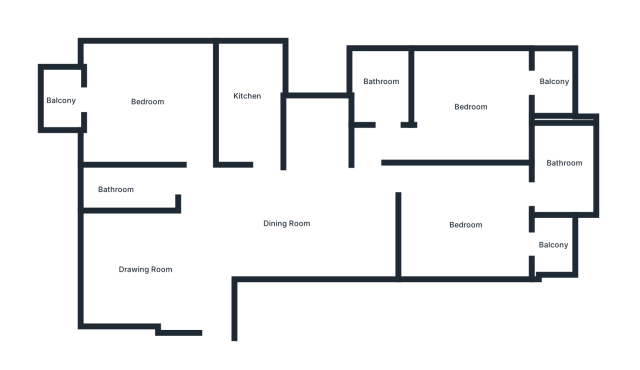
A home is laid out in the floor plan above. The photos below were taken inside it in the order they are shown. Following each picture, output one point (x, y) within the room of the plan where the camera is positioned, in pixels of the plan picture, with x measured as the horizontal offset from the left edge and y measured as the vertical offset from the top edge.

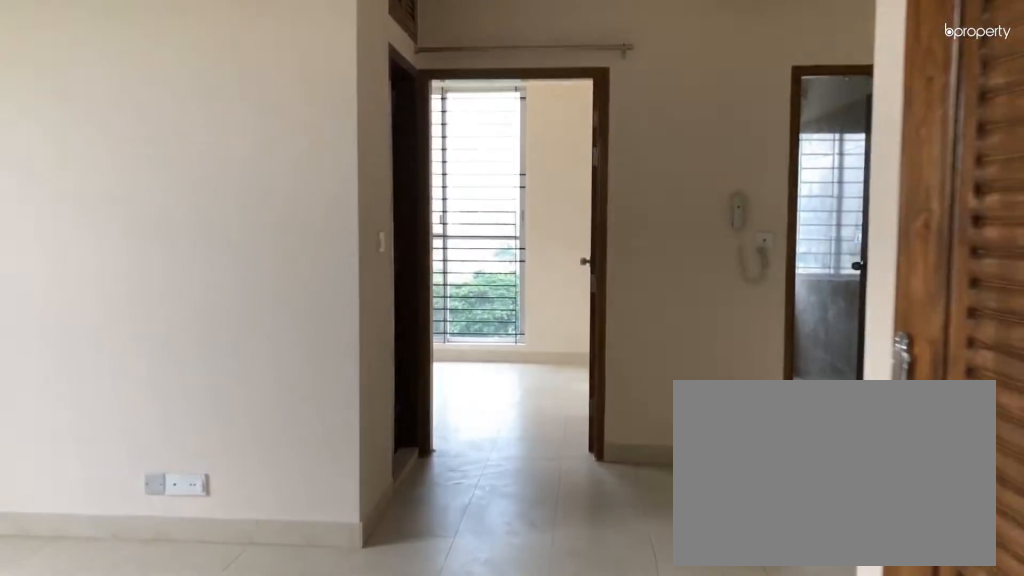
(216, 319)
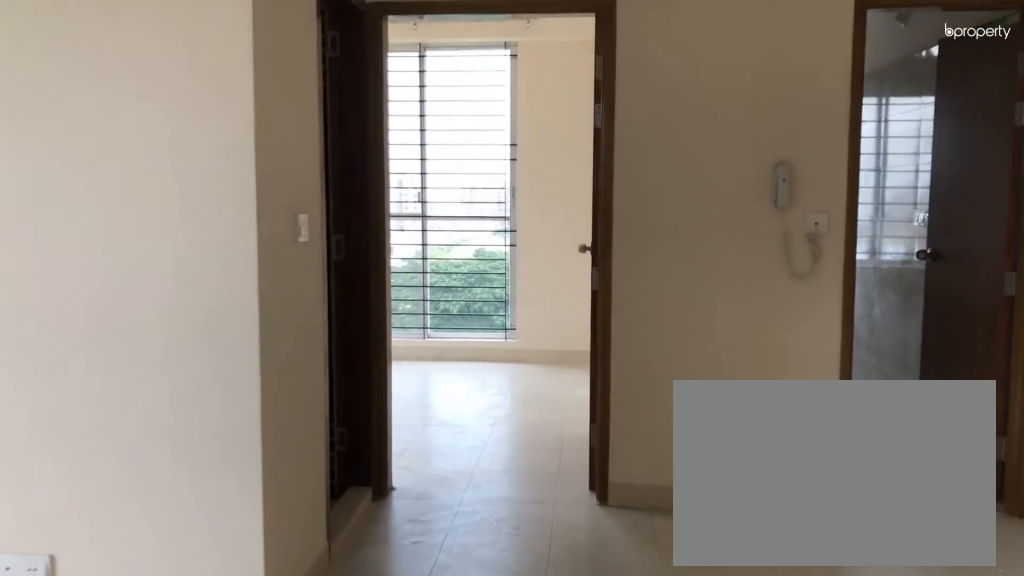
(216, 319)
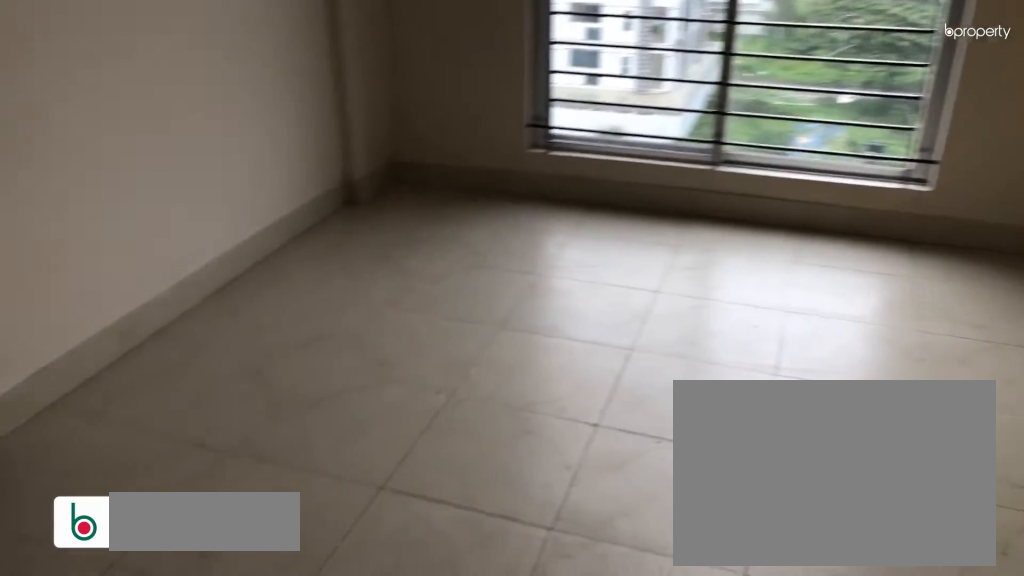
(135, 267)
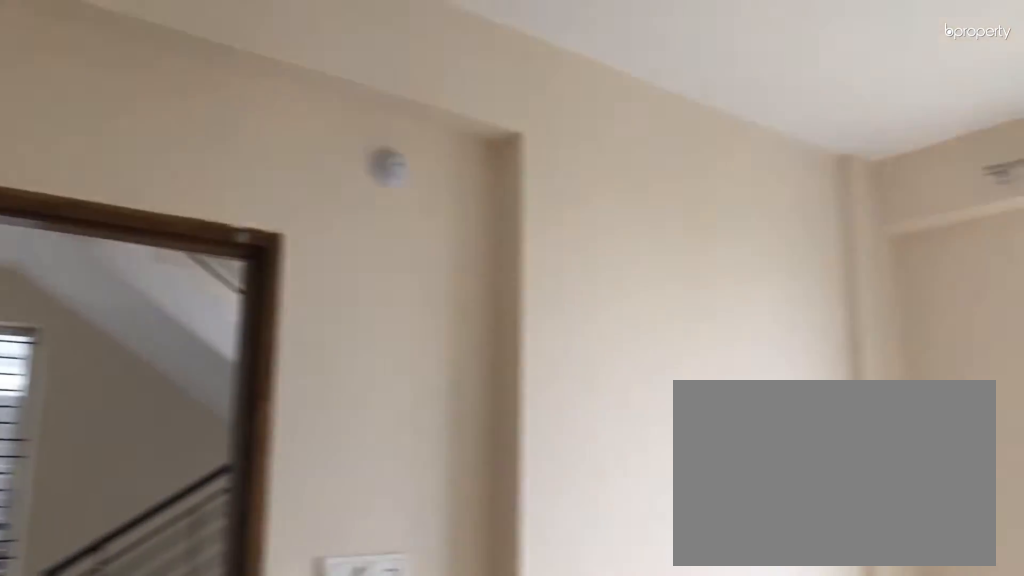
(135, 267)
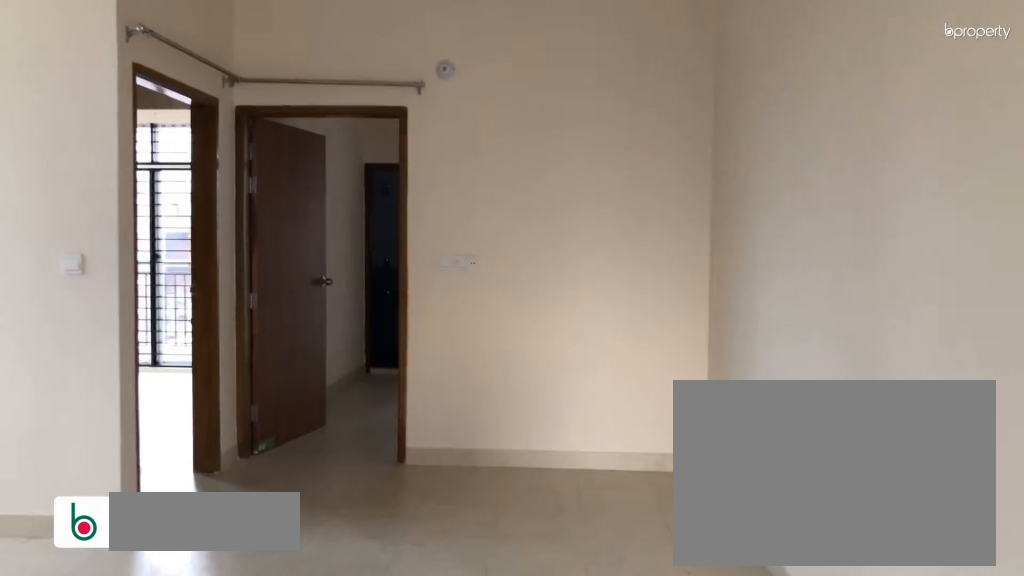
(250, 232)
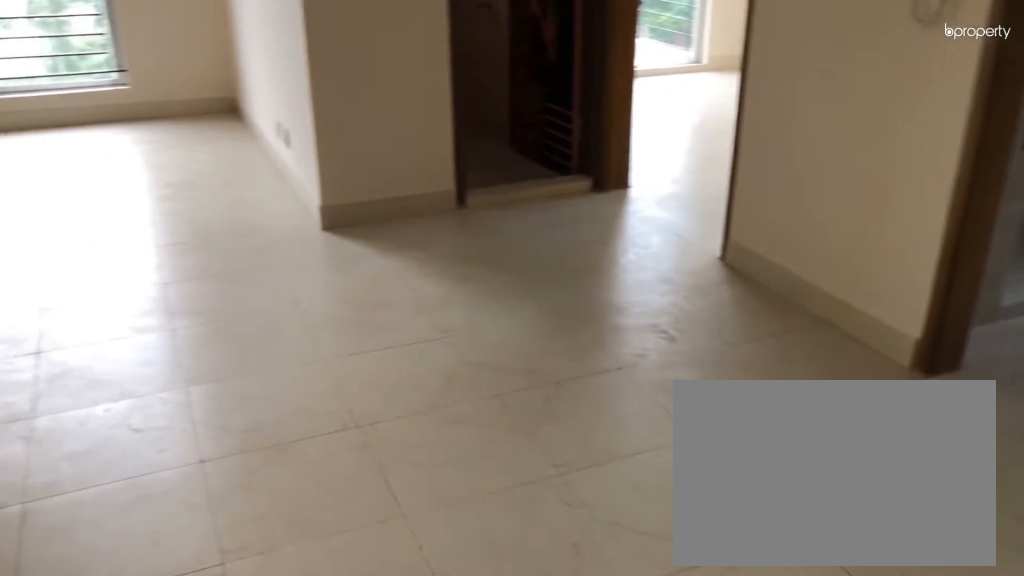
(303, 225)
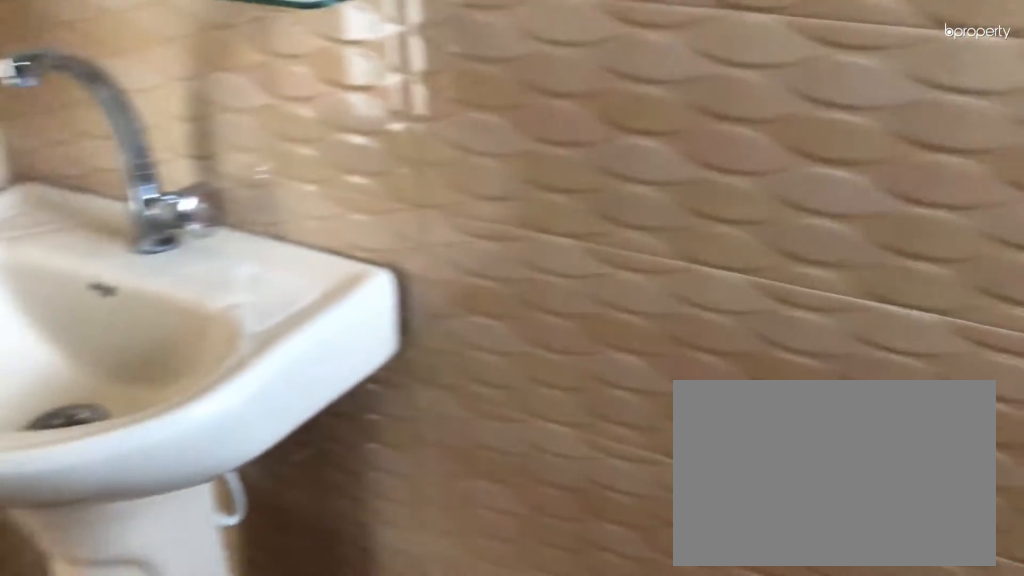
(122, 186)
